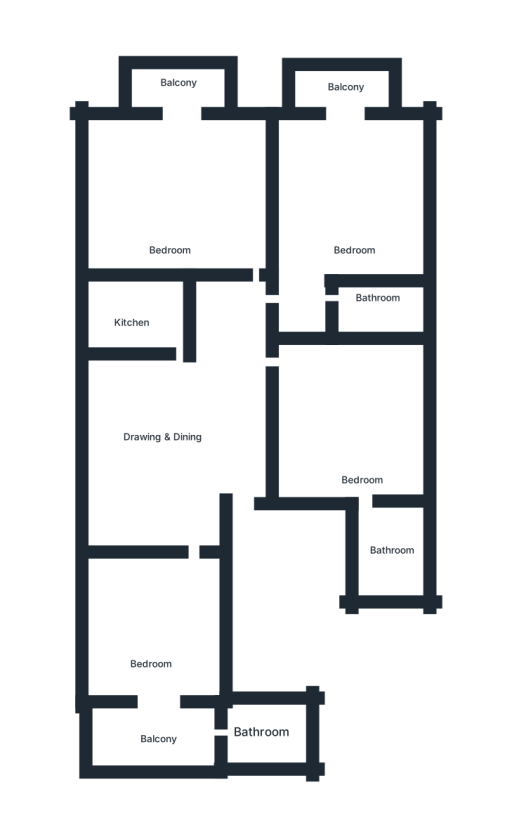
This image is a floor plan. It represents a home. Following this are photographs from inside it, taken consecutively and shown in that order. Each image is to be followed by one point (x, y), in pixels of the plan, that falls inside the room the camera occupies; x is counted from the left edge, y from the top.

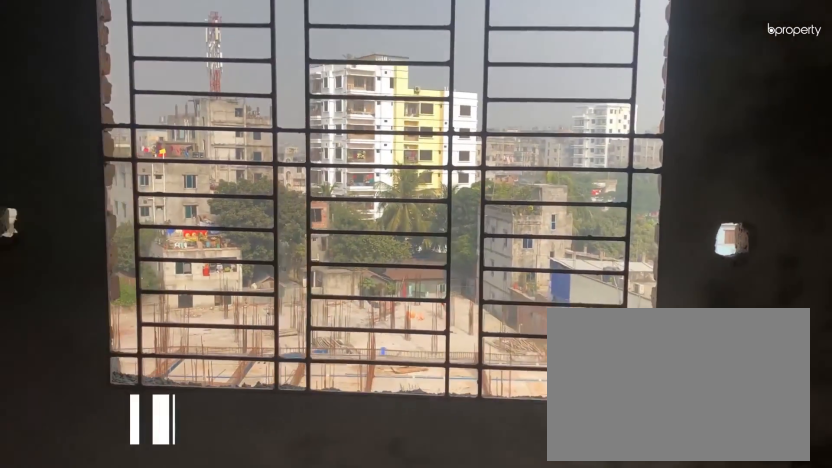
(180, 203)
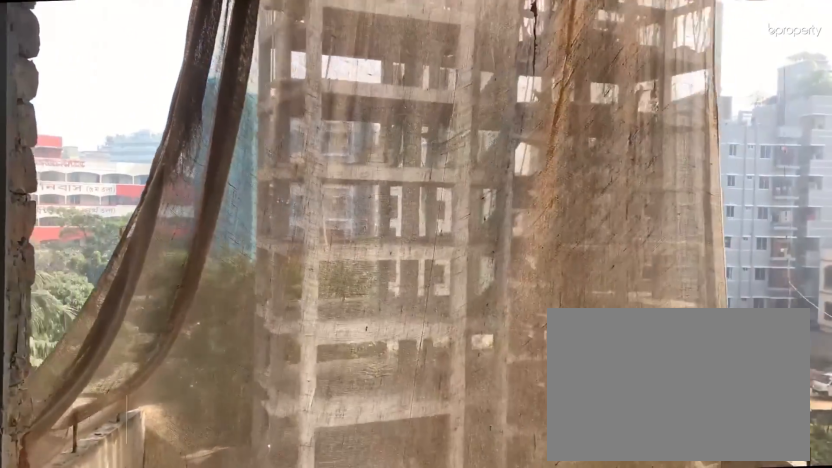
(185, 123)
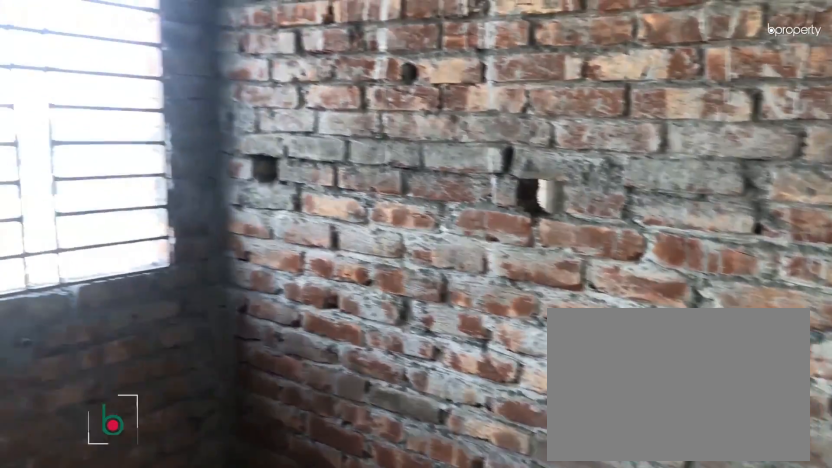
(132, 314)
